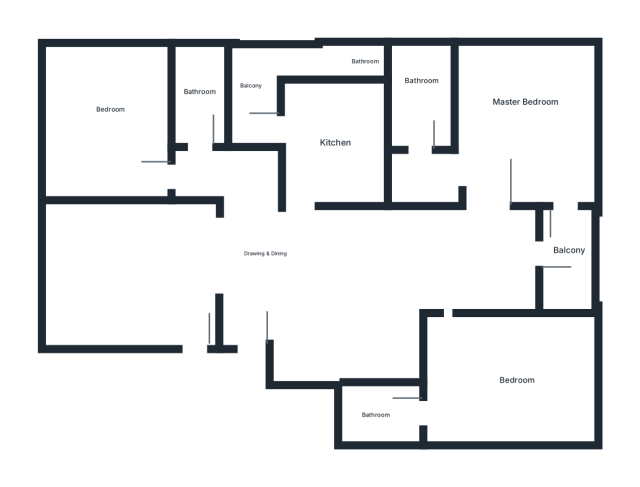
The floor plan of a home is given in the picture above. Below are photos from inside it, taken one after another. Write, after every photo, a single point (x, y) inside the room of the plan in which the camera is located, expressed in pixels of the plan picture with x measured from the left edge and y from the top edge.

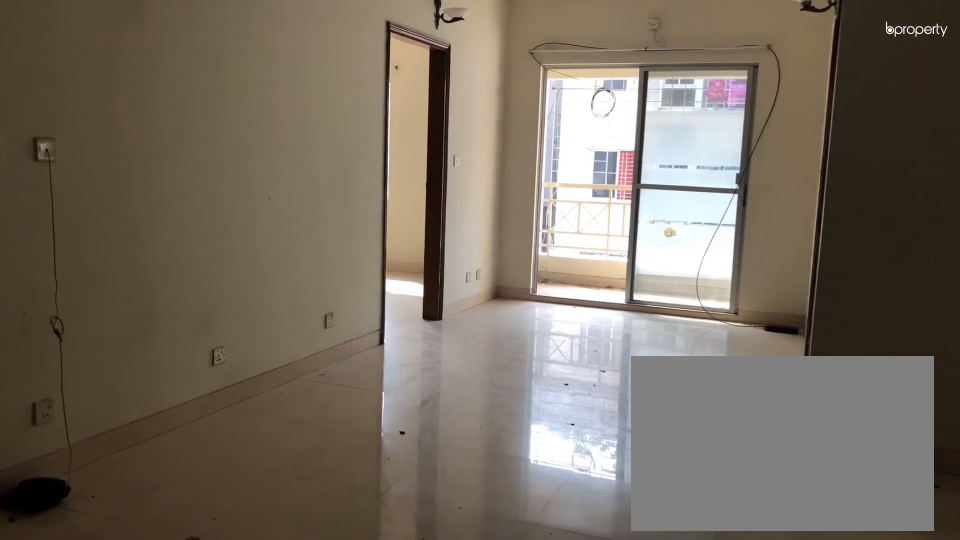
(312, 289)
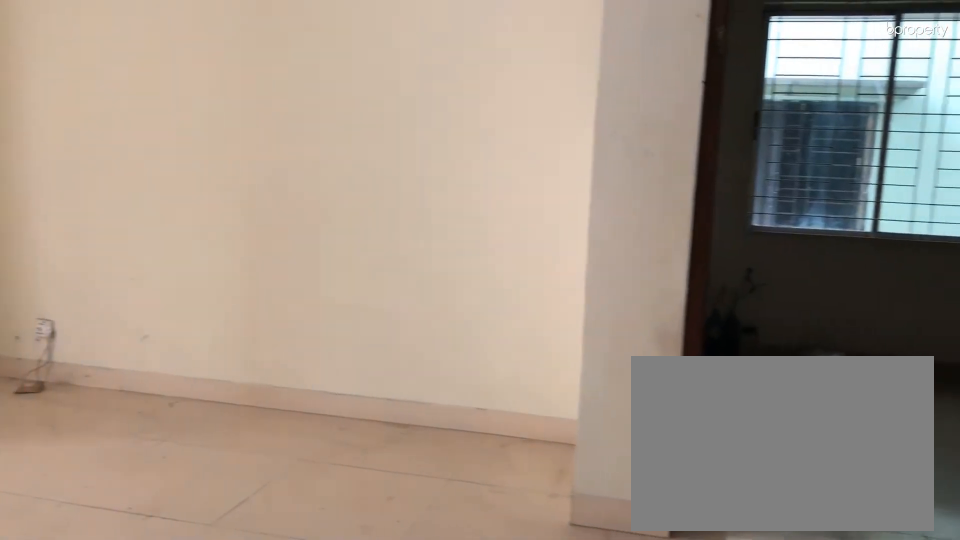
(312, 289)
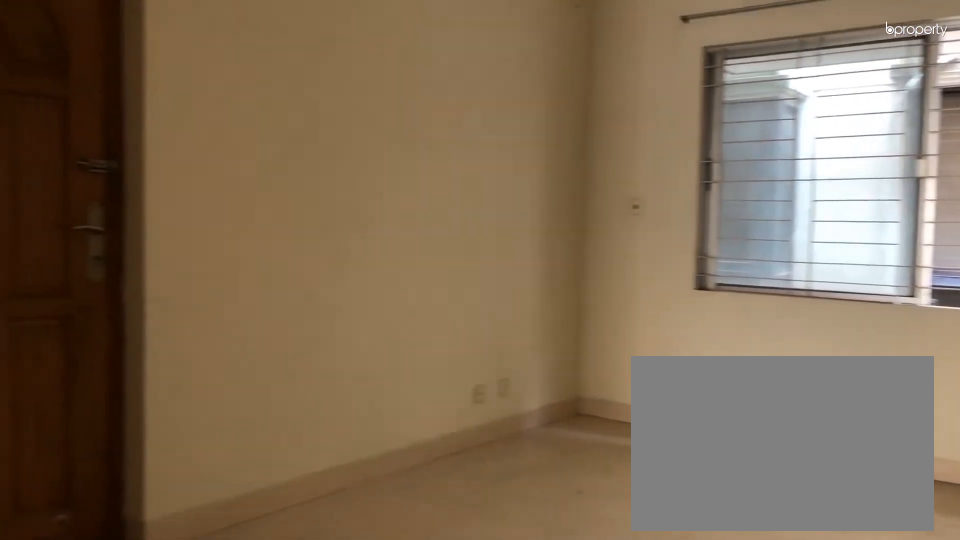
(120, 267)
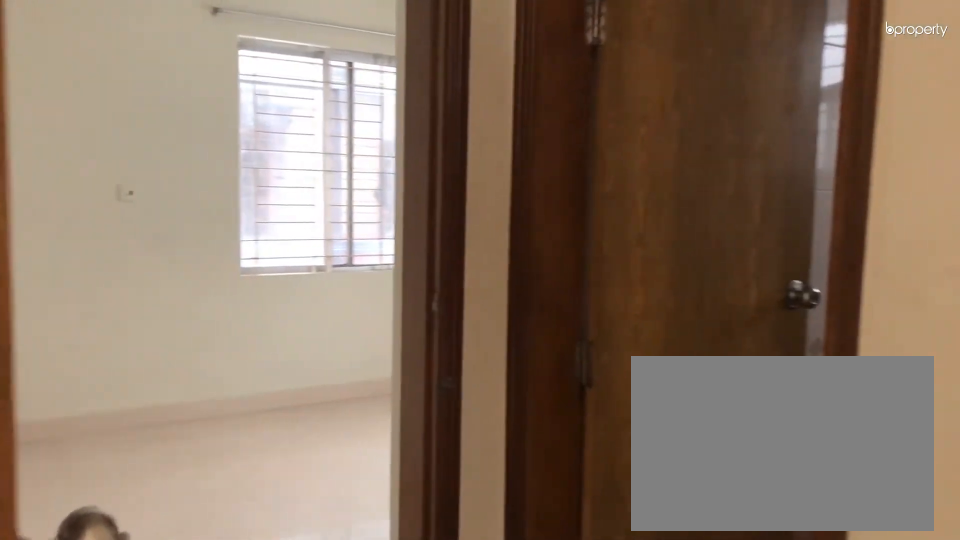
(182, 174)
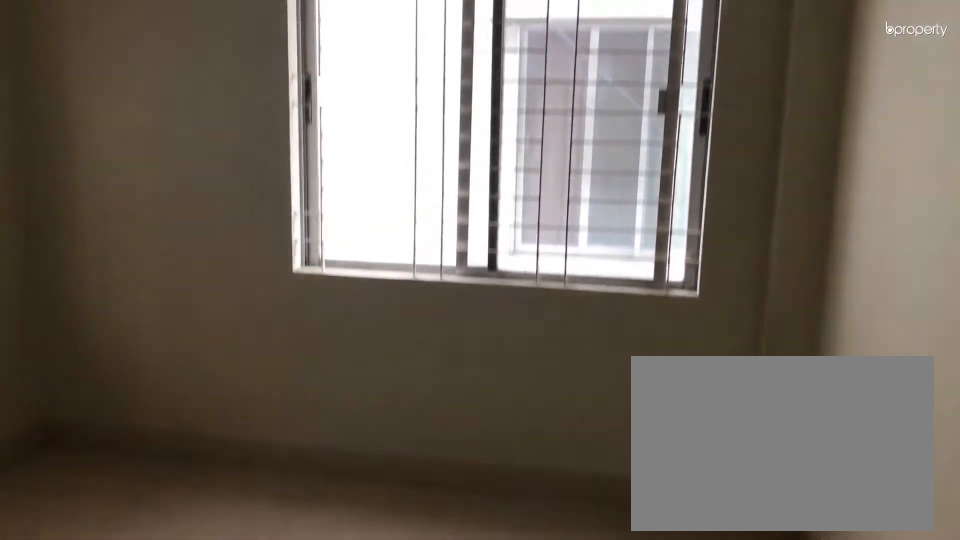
(118, 116)
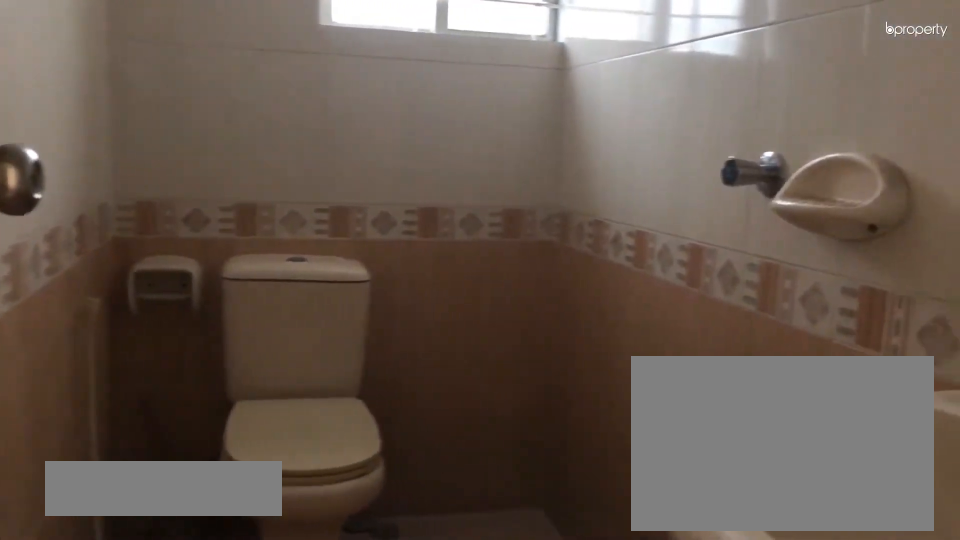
(205, 91)
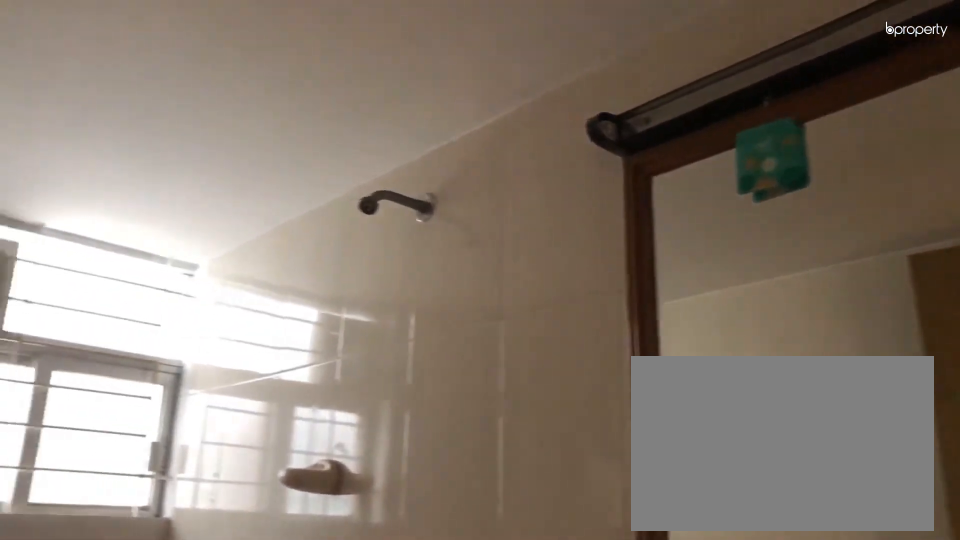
(205, 91)
